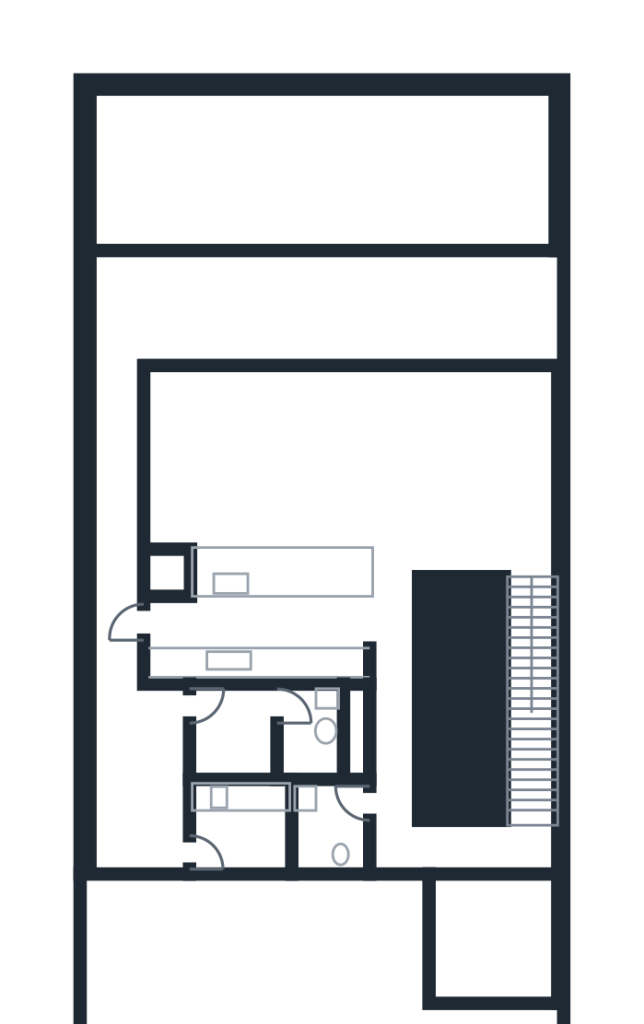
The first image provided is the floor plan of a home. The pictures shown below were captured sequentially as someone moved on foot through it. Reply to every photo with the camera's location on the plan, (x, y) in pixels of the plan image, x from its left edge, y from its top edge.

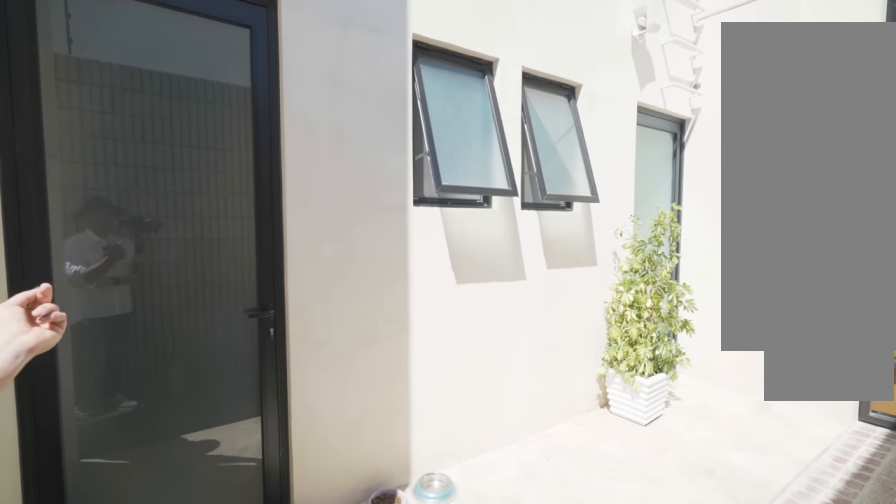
(99, 696)
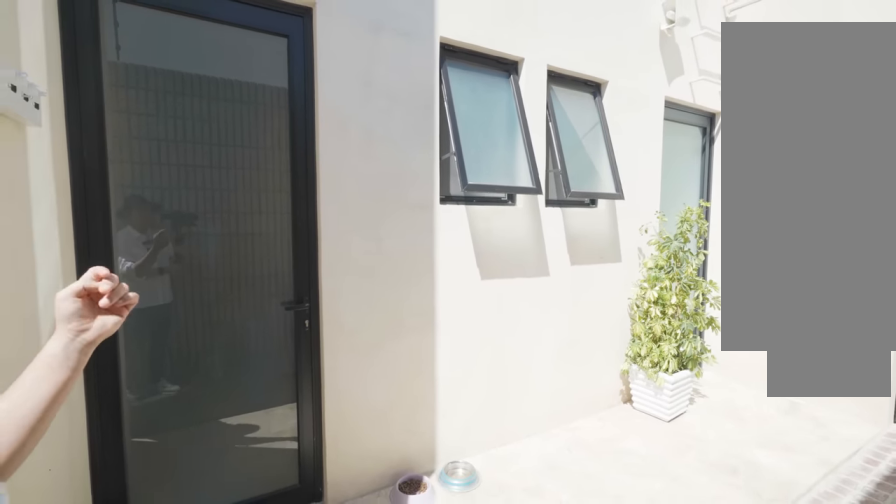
(103, 703)
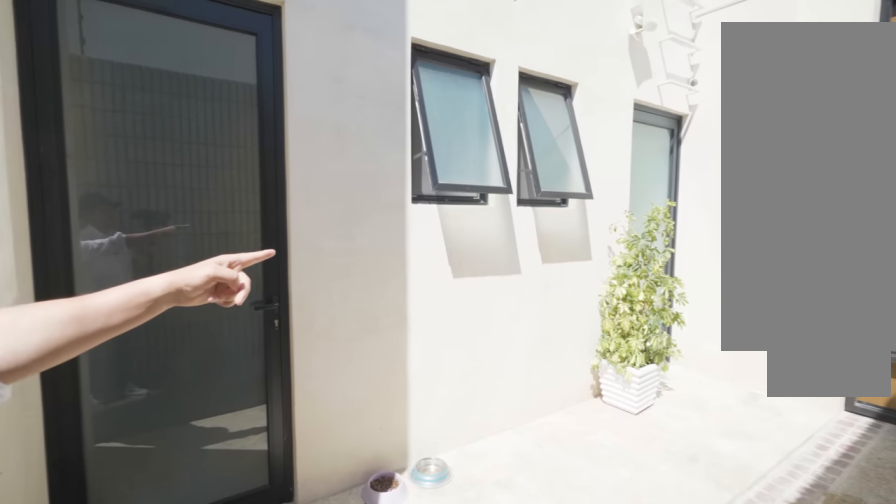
(105, 704)
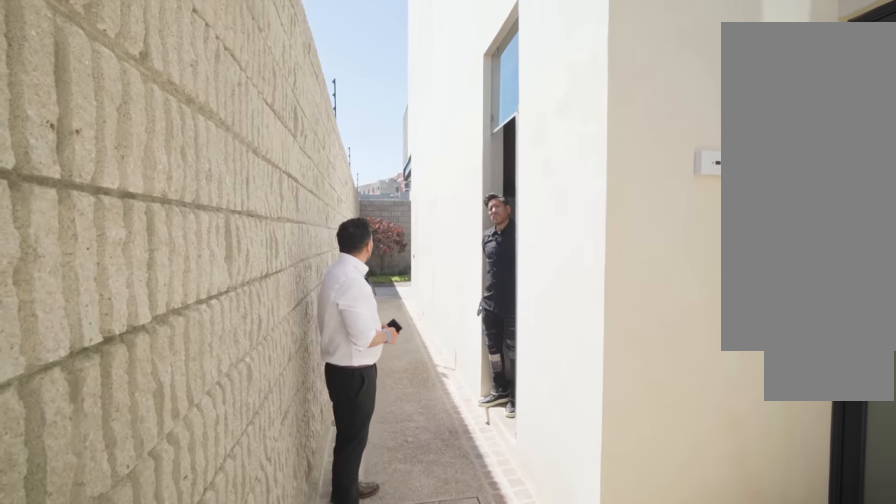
(118, 839)
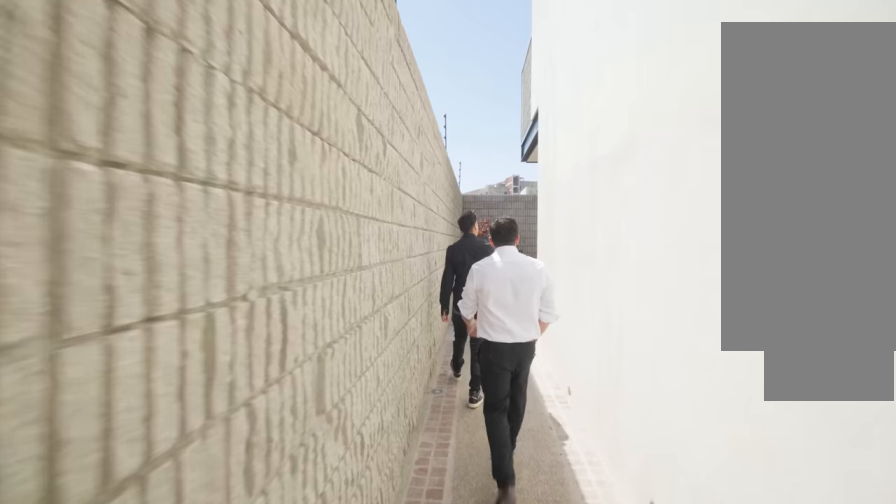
(105, 678)
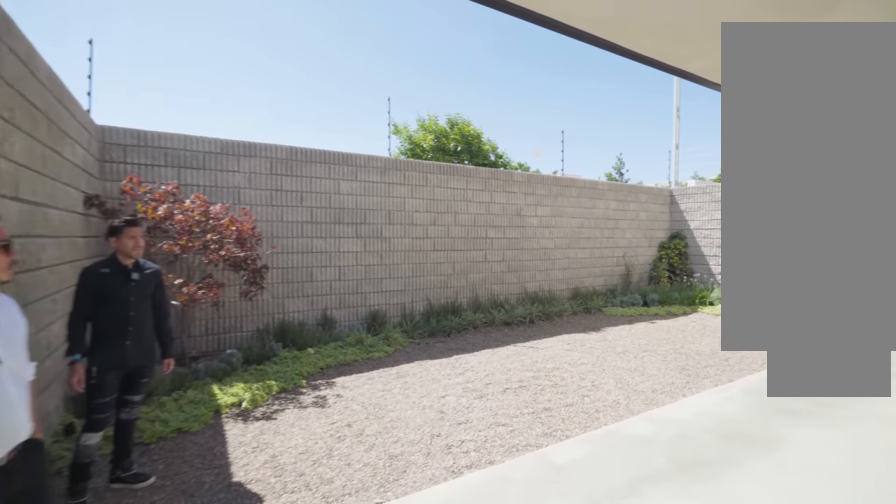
(115, 362)
